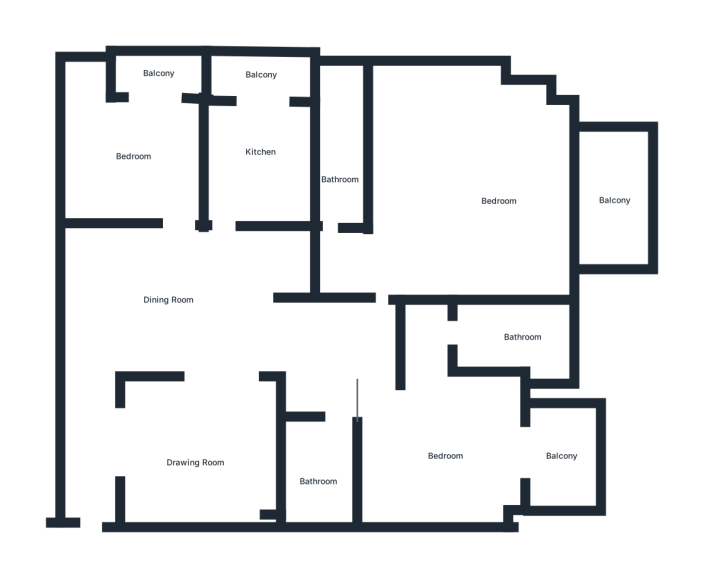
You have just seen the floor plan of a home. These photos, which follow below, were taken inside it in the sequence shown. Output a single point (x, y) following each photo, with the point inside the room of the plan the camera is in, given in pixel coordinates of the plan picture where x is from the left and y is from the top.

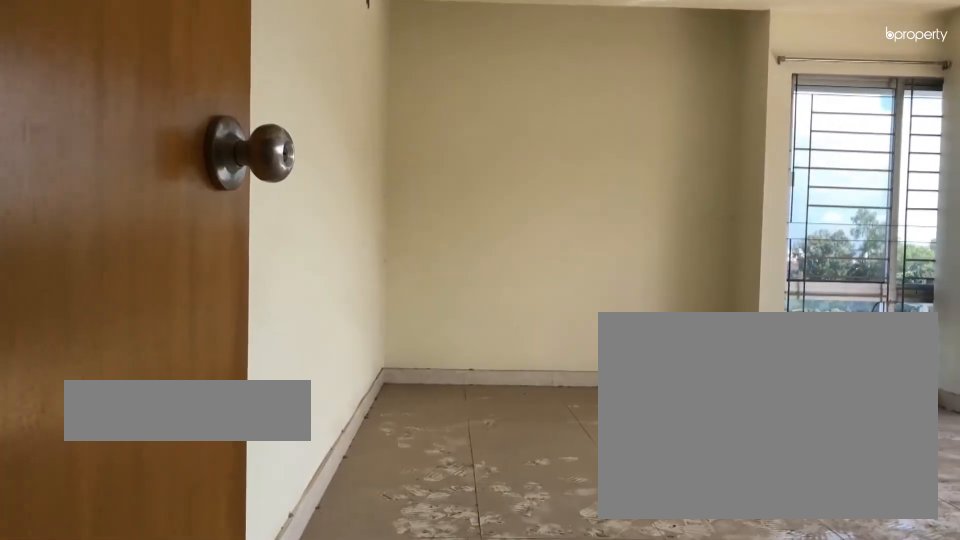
(387, 264)
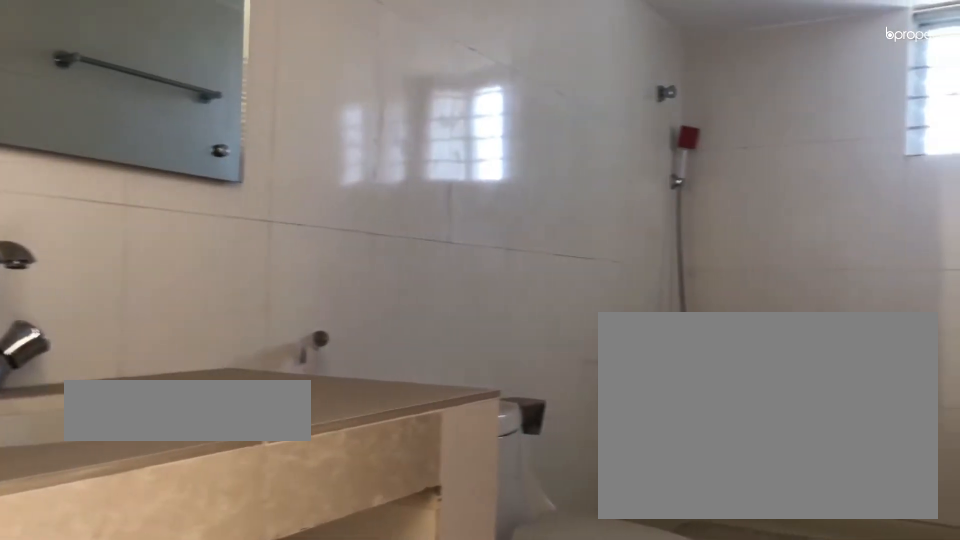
(341, 149)
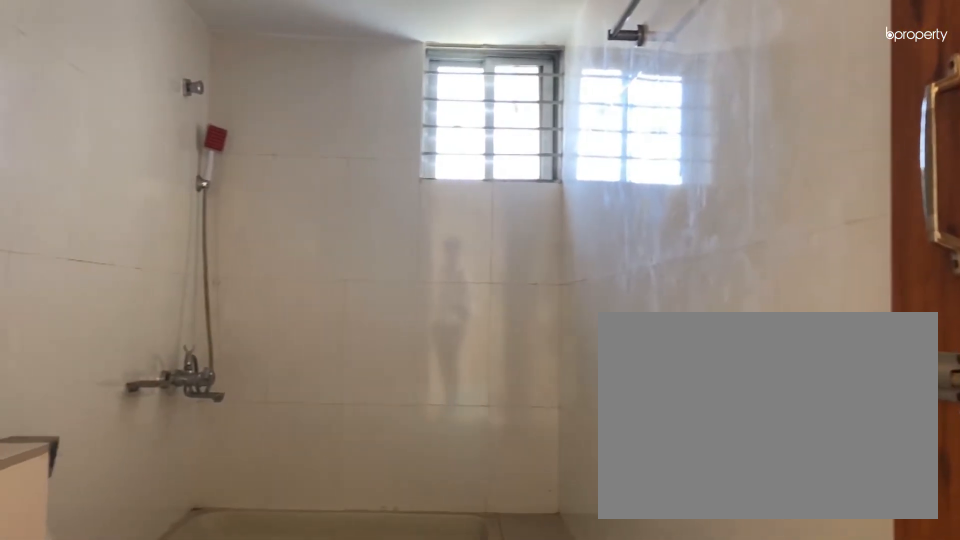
(340, 149)
